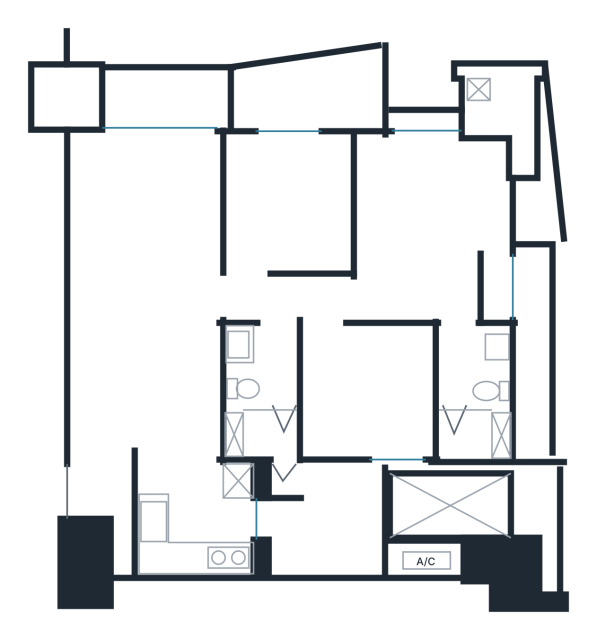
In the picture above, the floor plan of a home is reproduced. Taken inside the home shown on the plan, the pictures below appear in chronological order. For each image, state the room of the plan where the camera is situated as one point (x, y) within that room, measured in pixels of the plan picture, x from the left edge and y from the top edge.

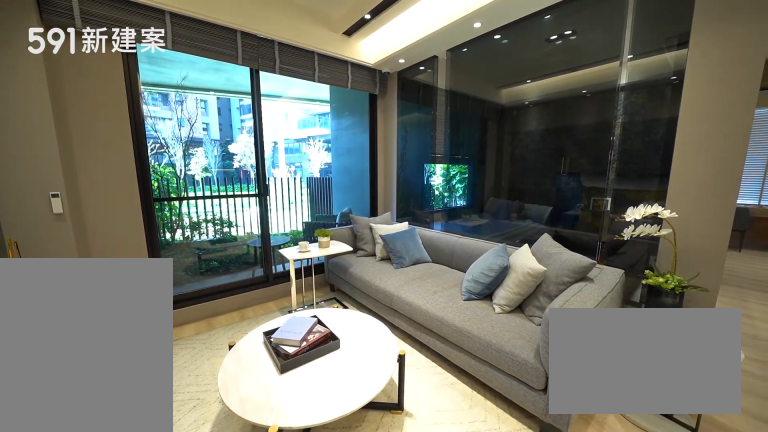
(149, 213)
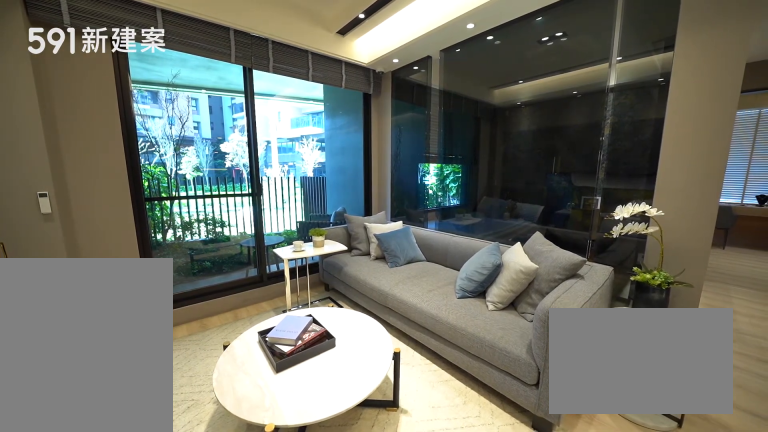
(149, 213)
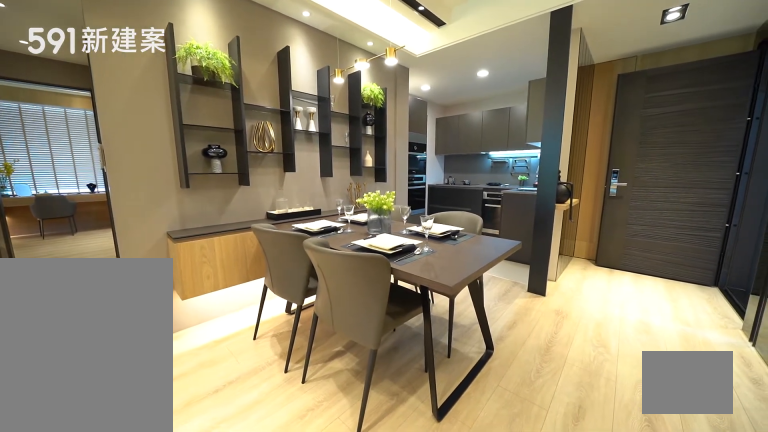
(147, 362)
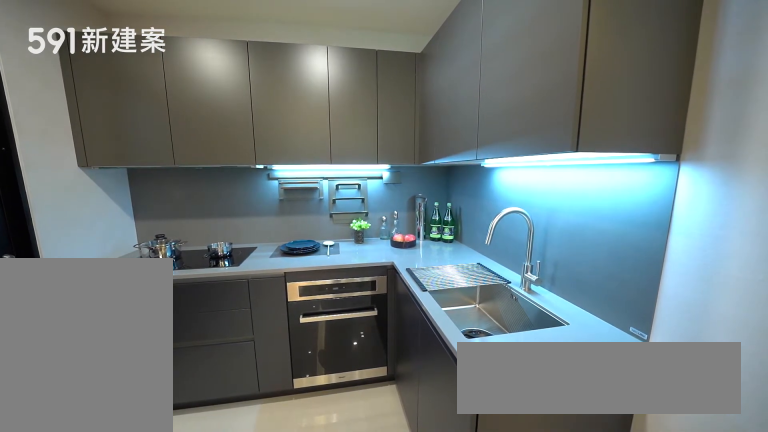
(195, 519)
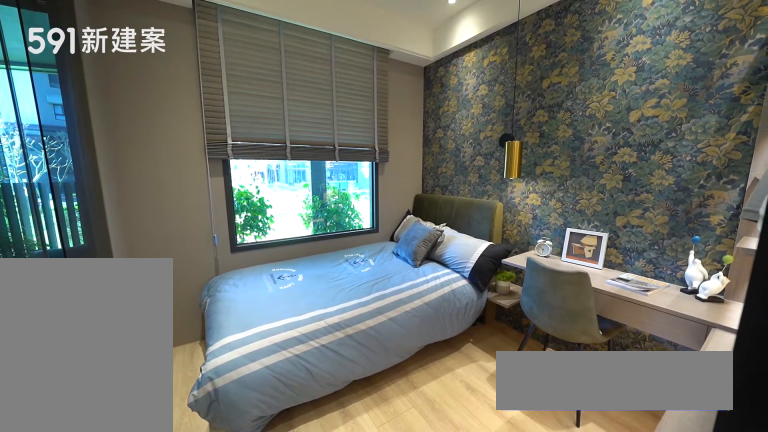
(290, 199)
